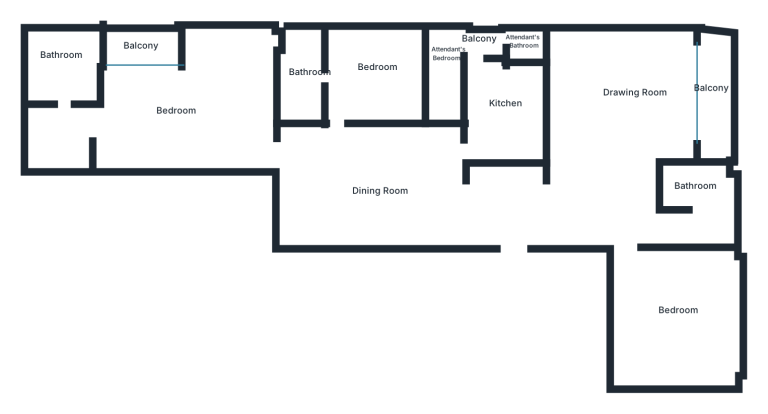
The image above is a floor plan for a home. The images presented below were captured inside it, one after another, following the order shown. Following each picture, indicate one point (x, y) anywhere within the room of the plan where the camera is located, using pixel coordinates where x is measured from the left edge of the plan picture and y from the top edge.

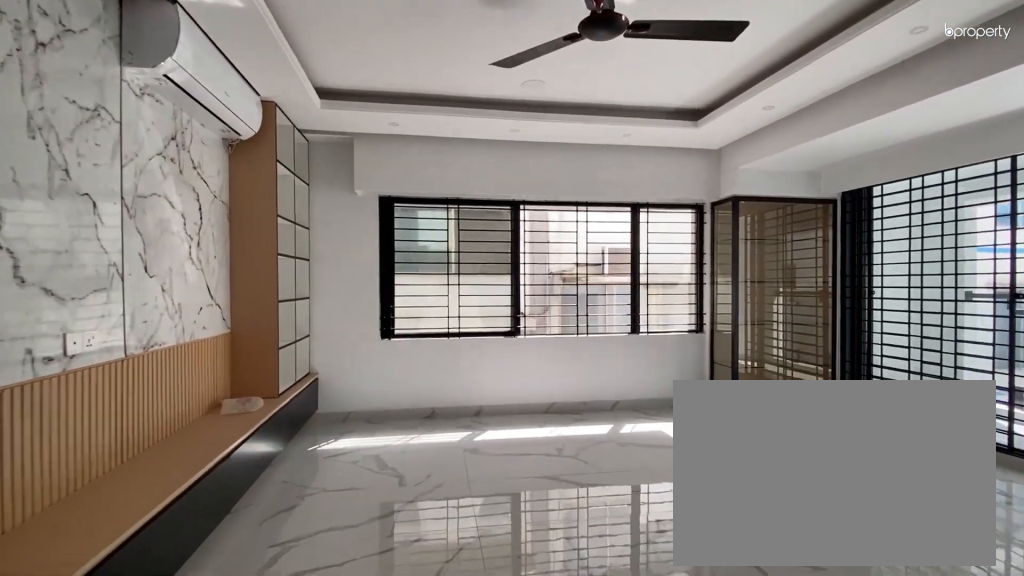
(635, 94)
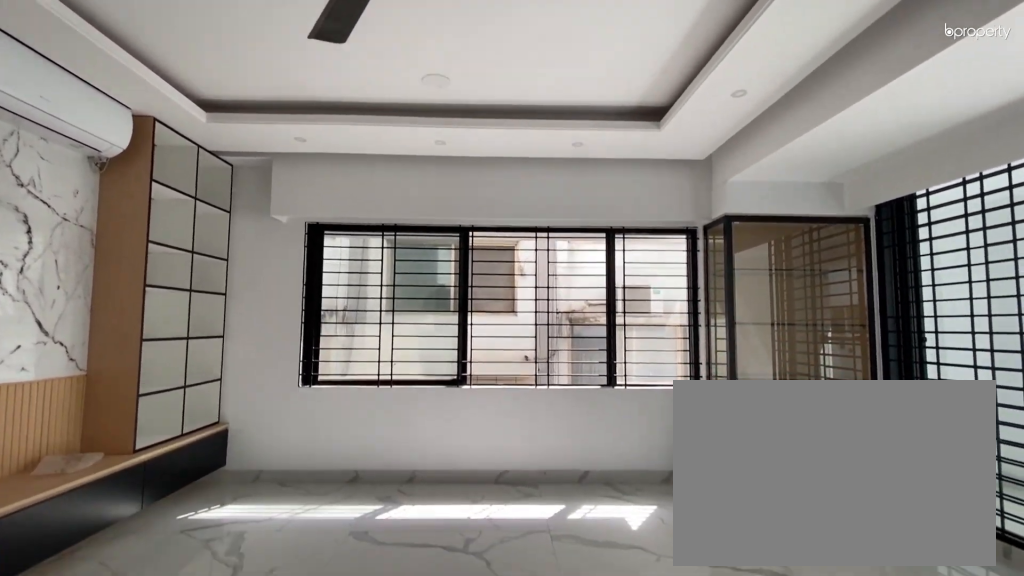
(635, 94)
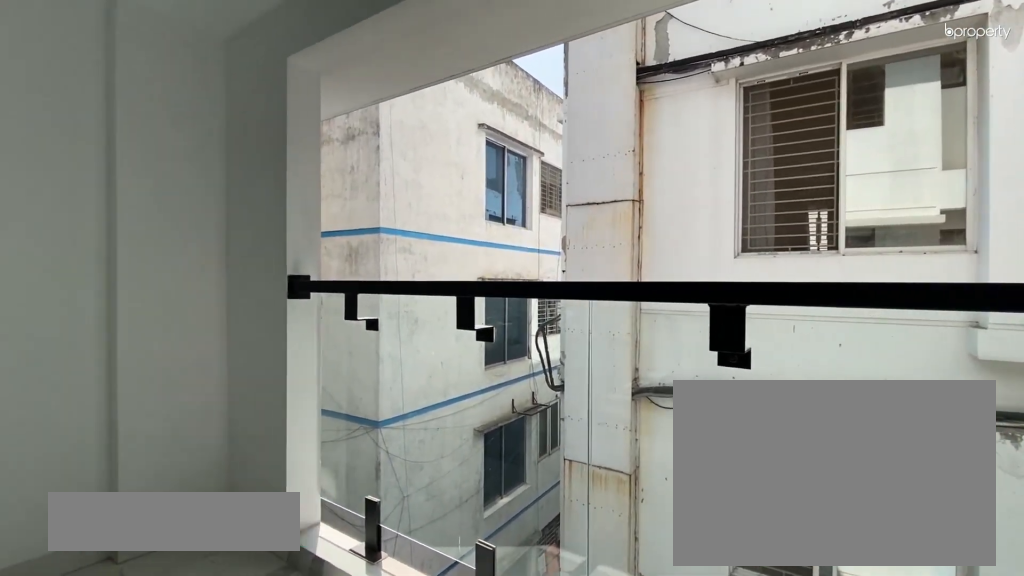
(710, 92)
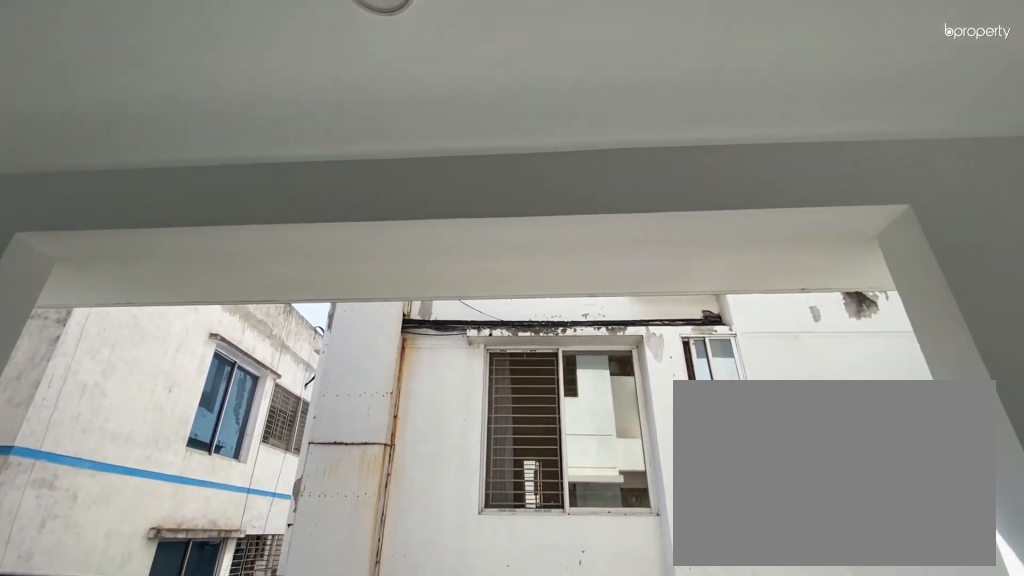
(710, 92)
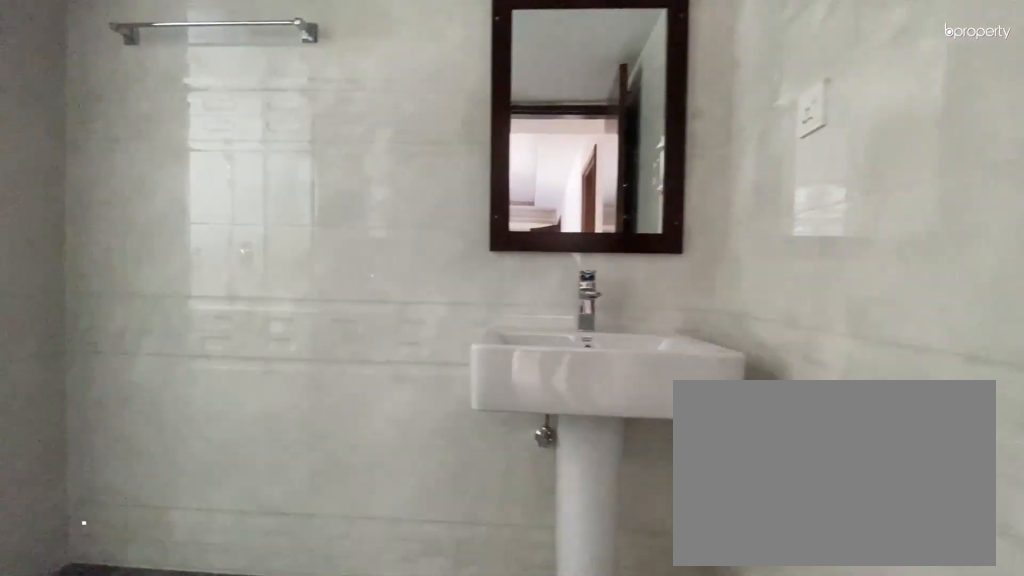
(704, 191)
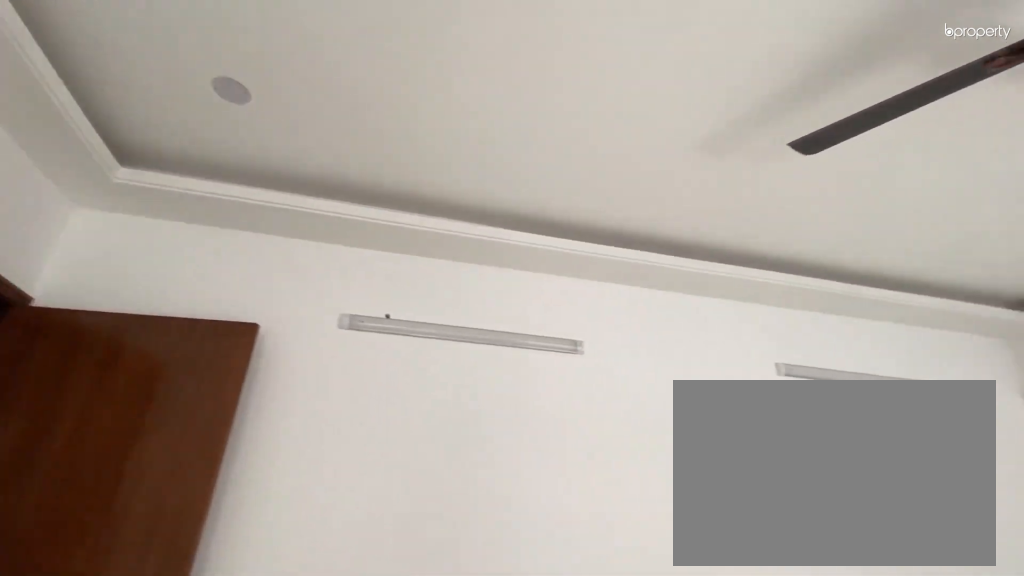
(193, 107)
